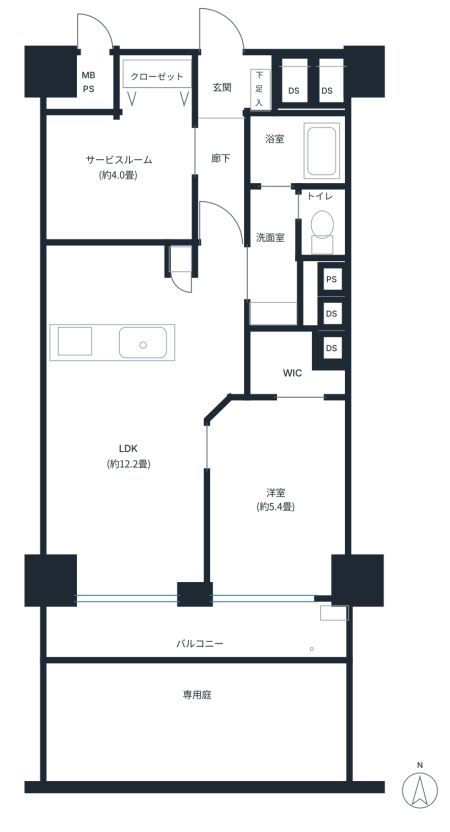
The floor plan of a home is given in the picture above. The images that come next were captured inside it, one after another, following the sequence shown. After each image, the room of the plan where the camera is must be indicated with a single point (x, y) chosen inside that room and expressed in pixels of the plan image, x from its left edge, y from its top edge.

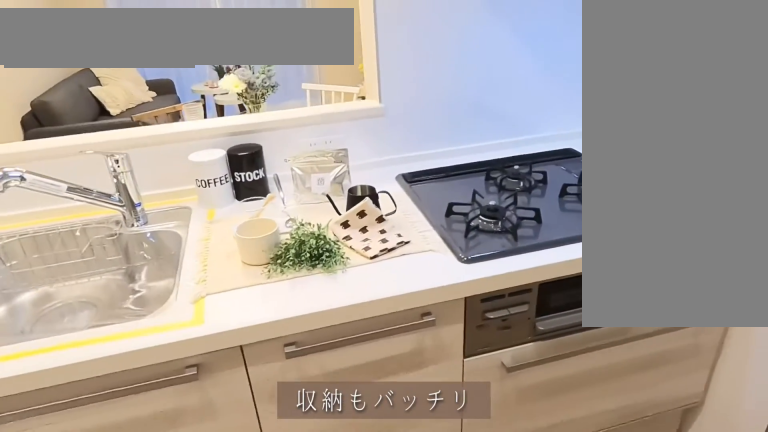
(120, 284)
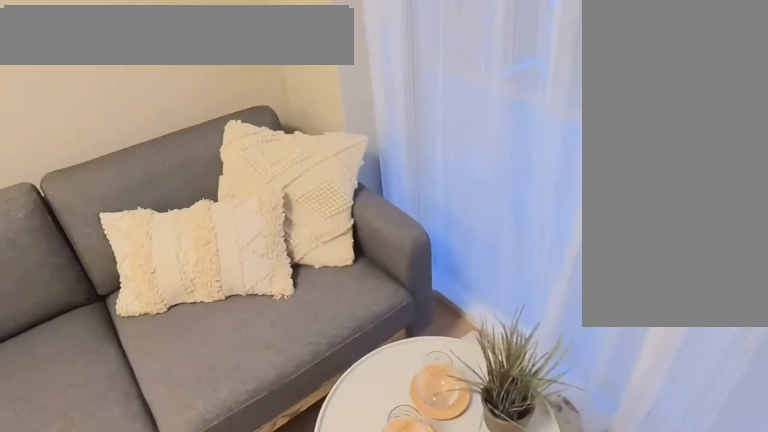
(132, 464)
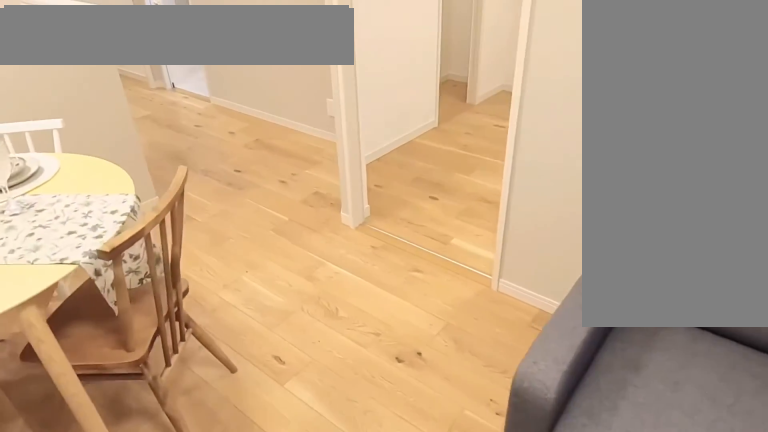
(132, 465)
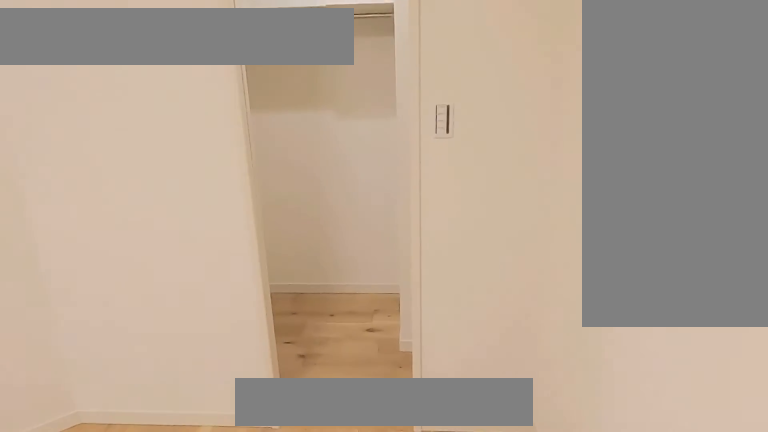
(285, 495)
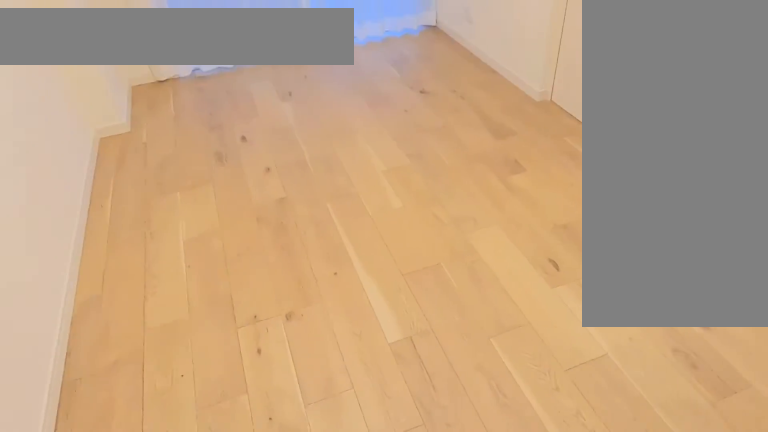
(286, 495)
